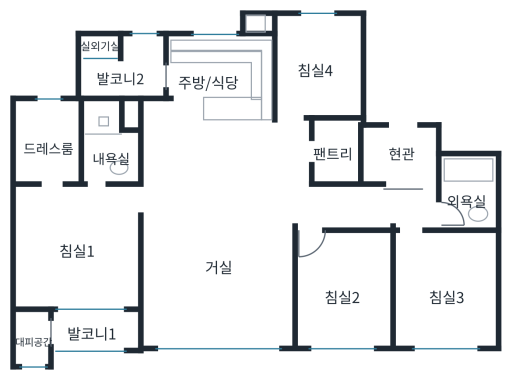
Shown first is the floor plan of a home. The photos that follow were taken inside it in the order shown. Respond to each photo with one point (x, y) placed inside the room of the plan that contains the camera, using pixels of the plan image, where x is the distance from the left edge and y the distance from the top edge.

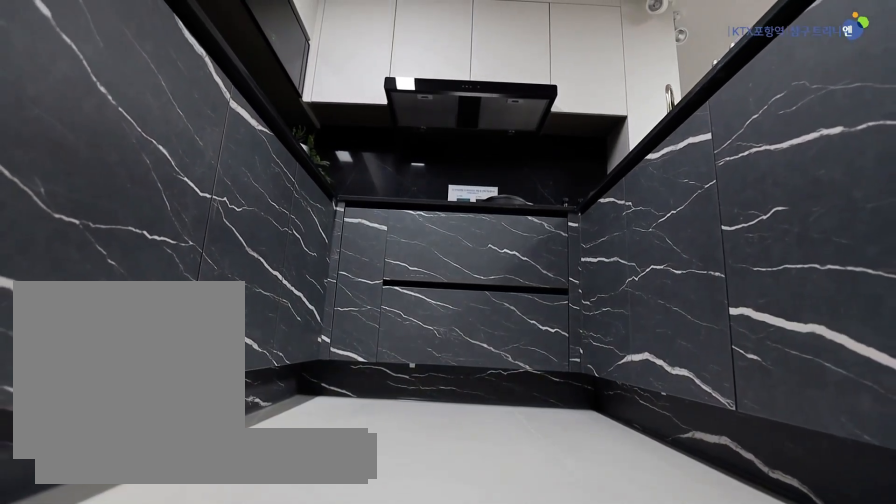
(207, 112)
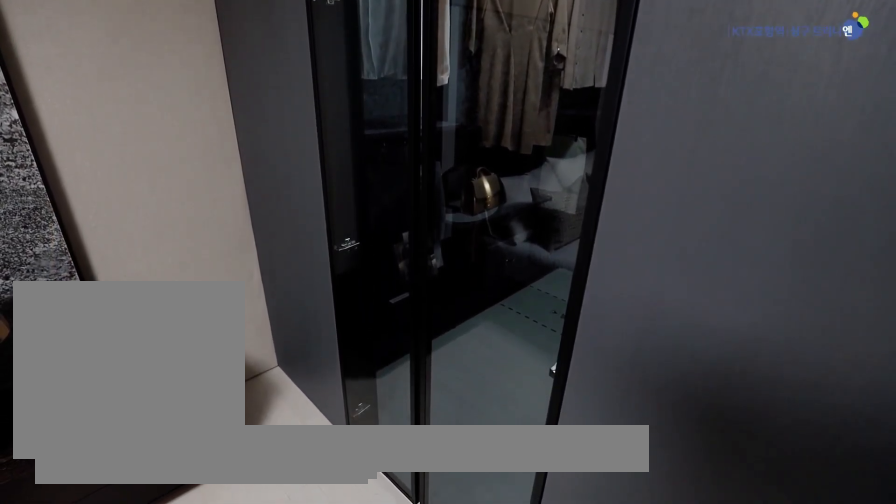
(71, 209)
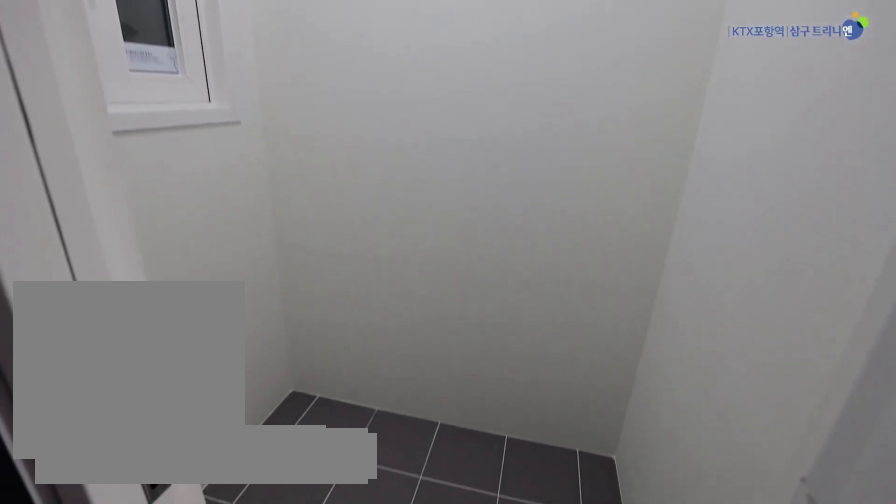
(92, 334)
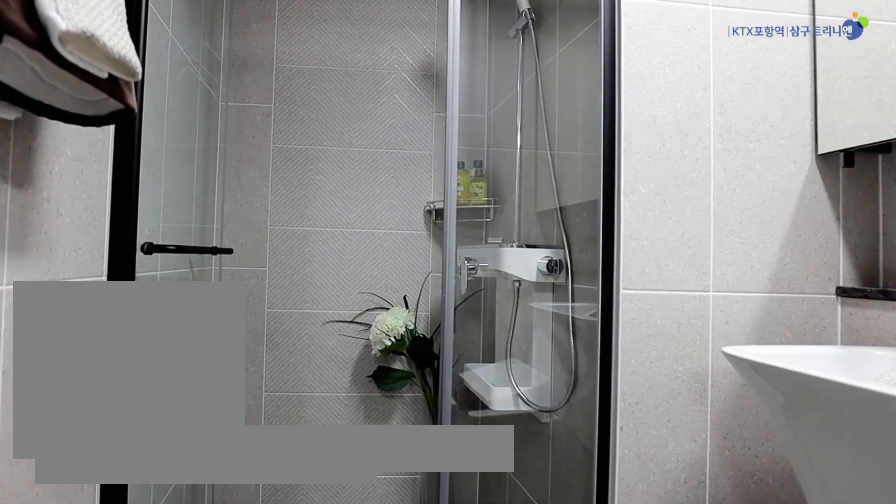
(108, 143)
